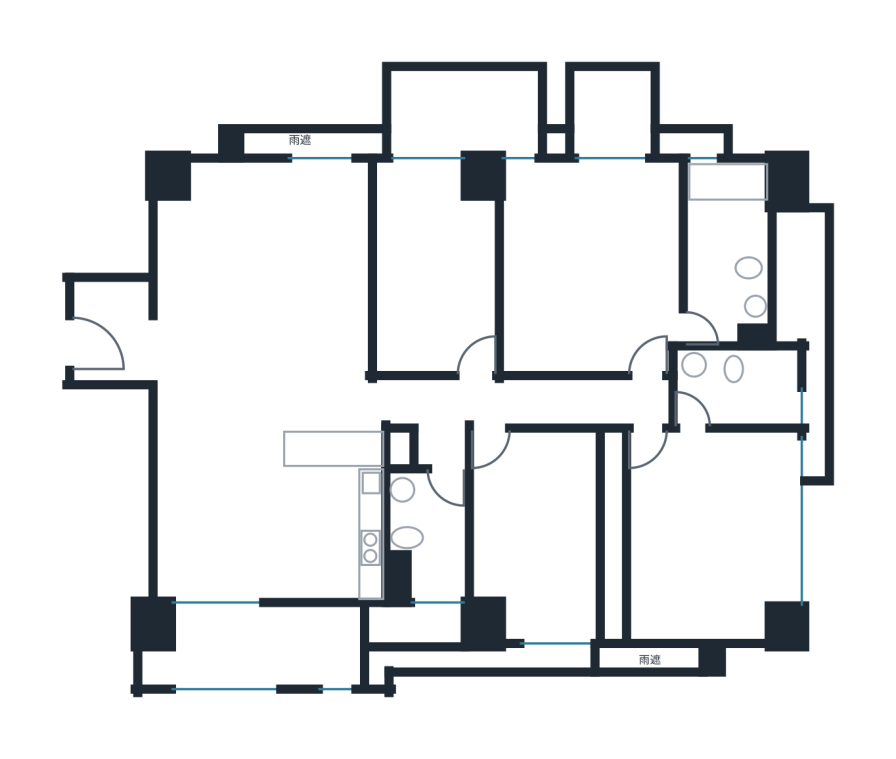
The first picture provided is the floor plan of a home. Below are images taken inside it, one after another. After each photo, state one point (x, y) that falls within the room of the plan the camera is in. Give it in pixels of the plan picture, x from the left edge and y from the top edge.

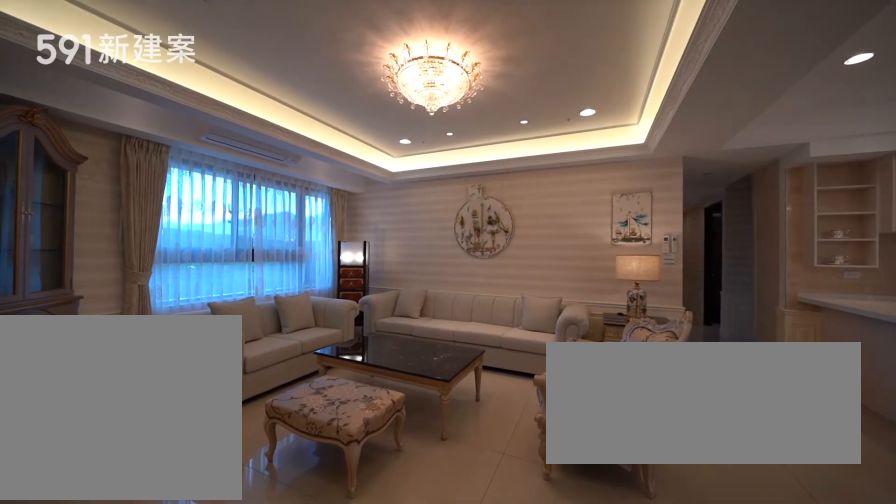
(266, 270)
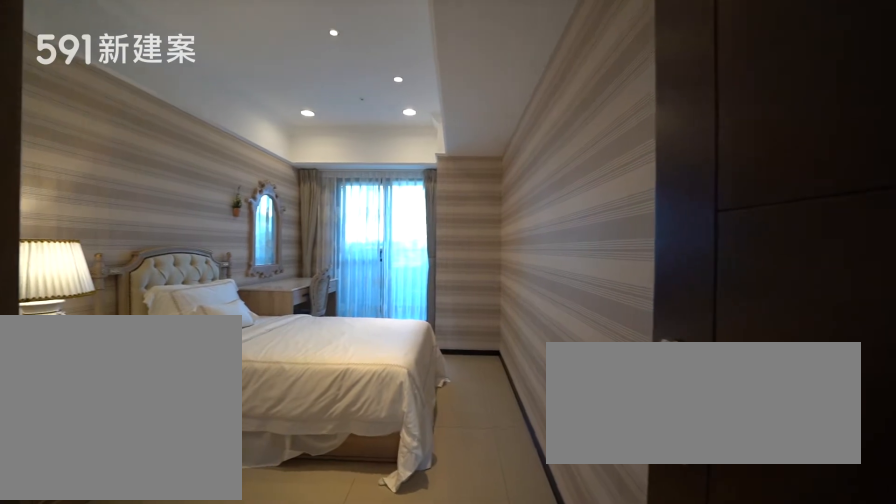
(433, 262)
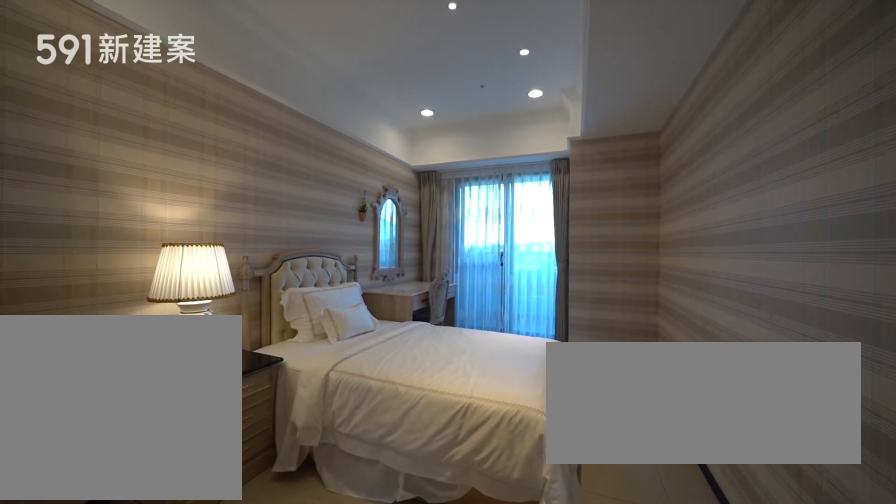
(433, 262)
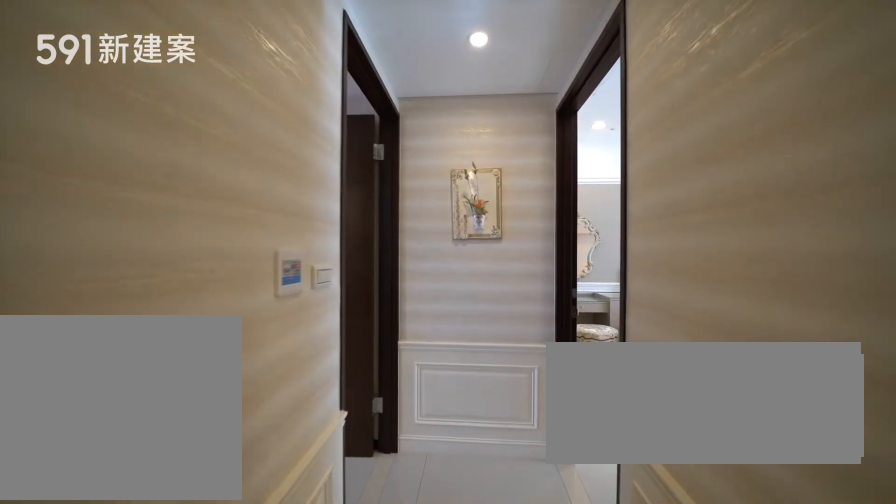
(452, 401)
